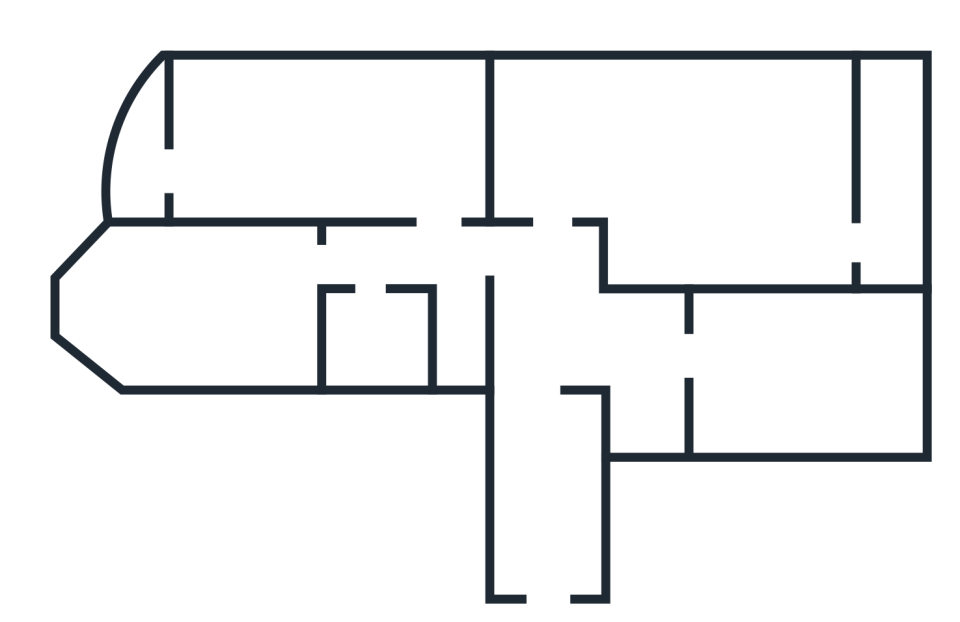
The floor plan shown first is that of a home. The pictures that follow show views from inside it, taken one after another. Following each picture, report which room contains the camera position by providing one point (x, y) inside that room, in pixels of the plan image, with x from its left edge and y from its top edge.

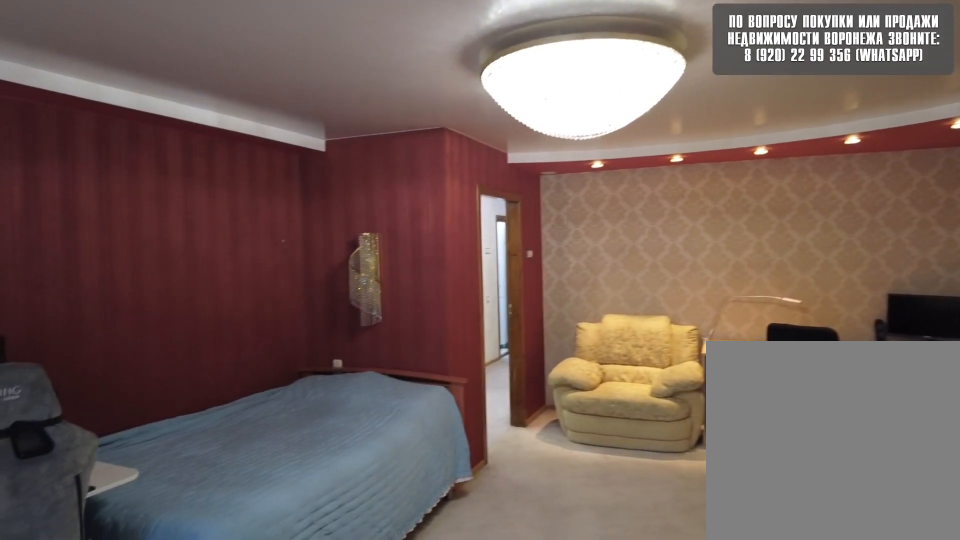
(757, 228)
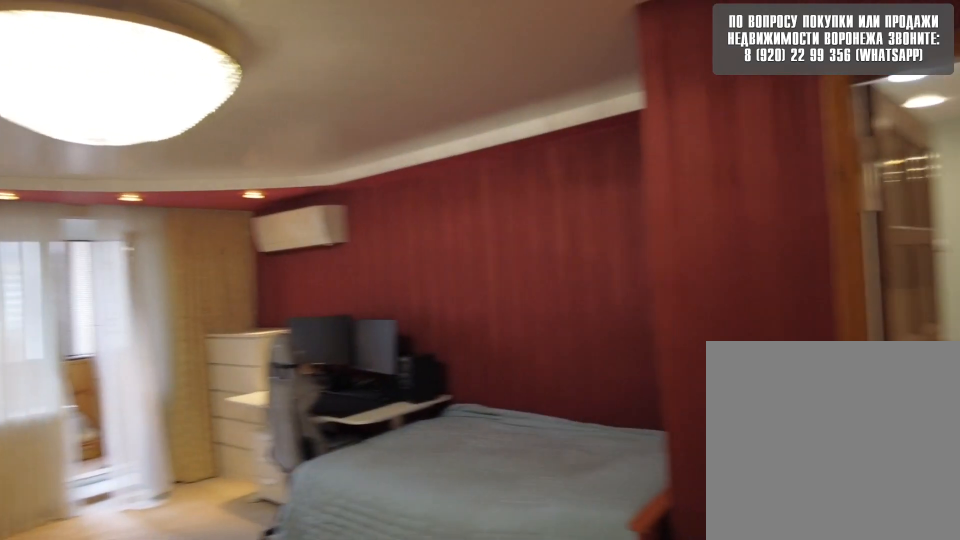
(549, 183)
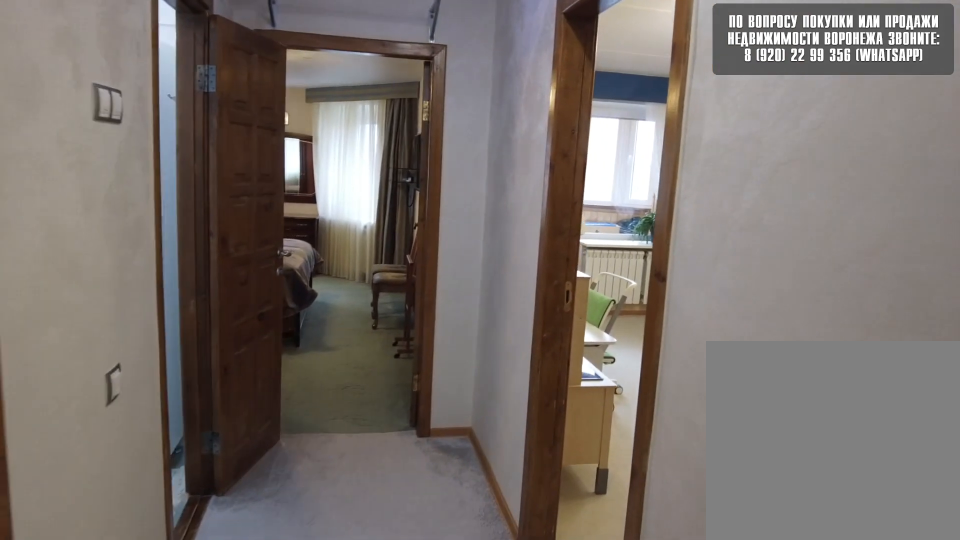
(548, 269)
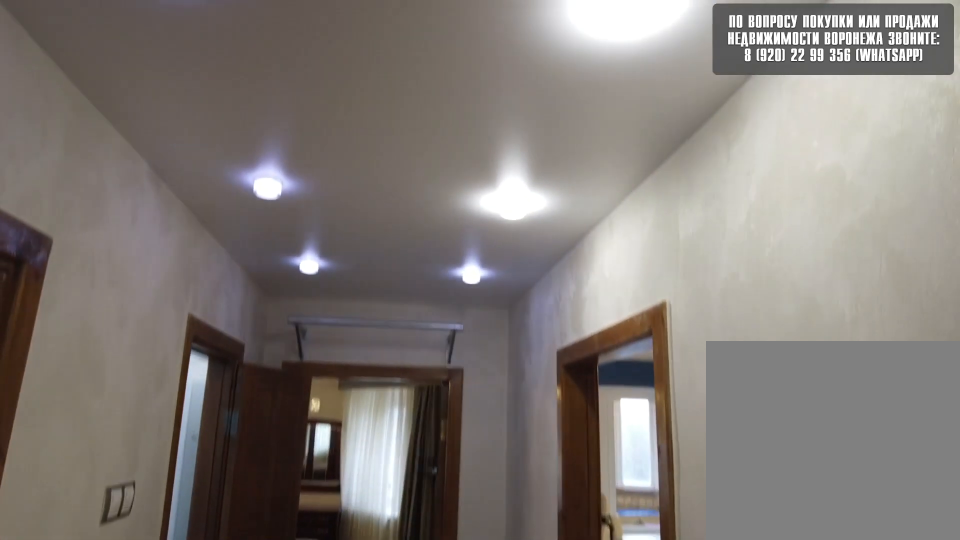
(548, 269)
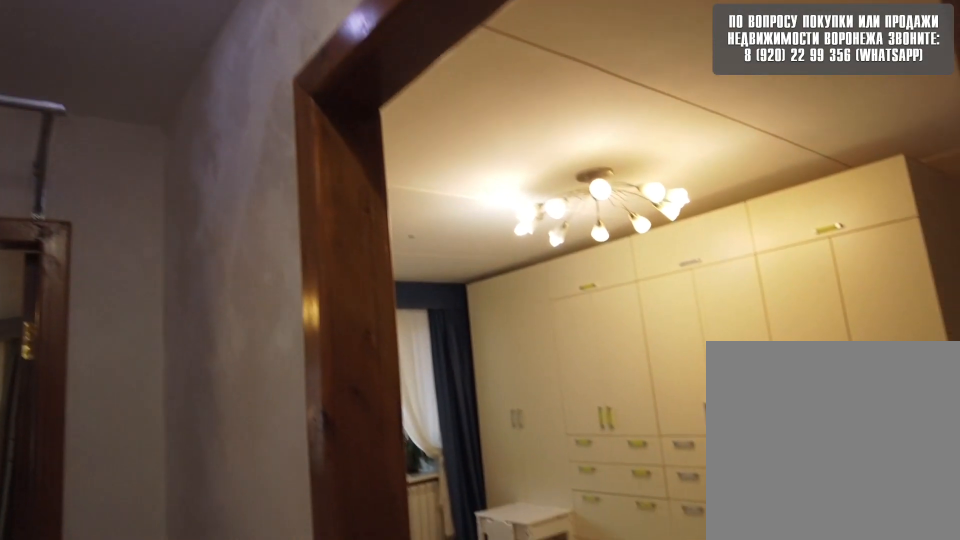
(436, 253)
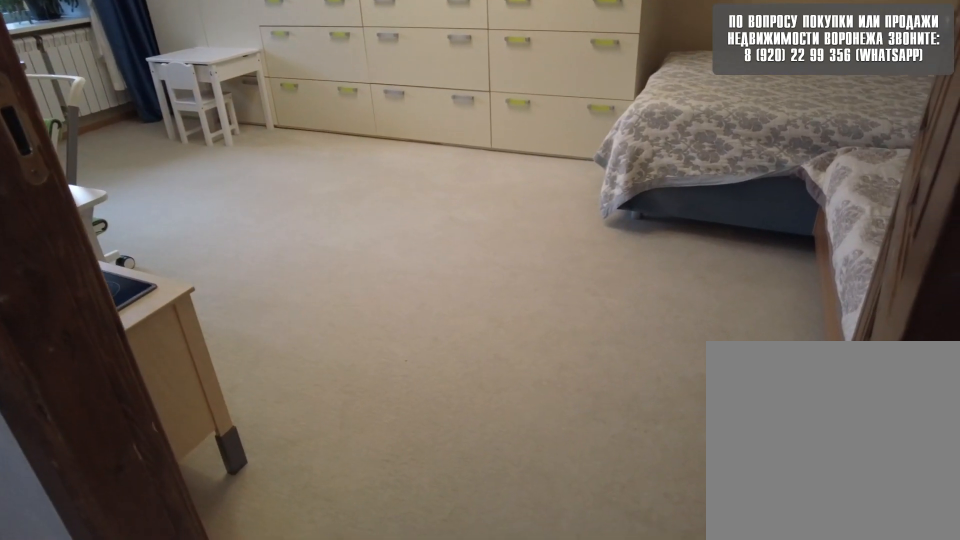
(436, 253)
